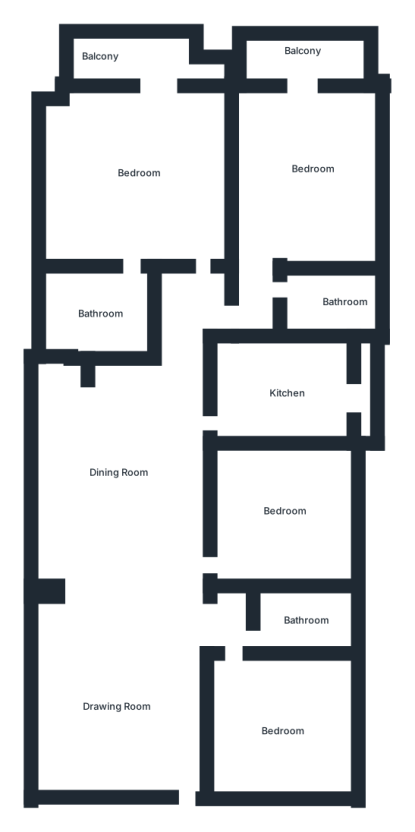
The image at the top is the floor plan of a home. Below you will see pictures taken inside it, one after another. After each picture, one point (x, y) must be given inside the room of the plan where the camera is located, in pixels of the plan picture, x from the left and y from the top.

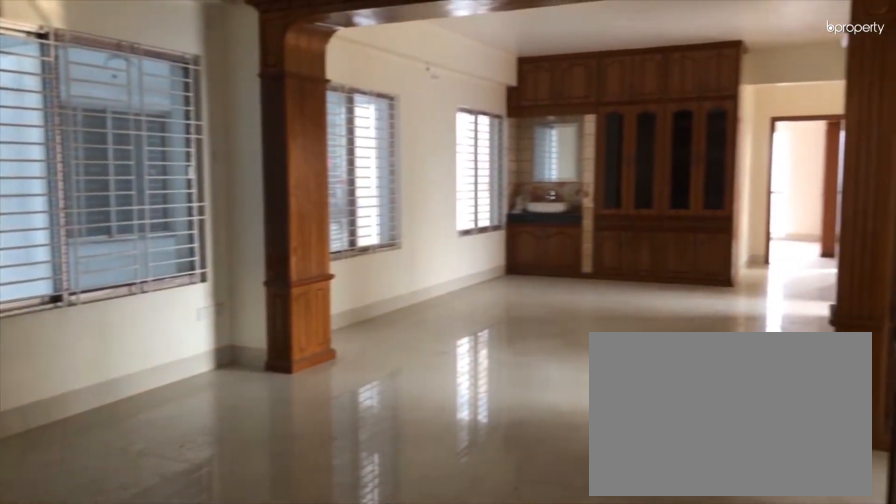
(121, 688)
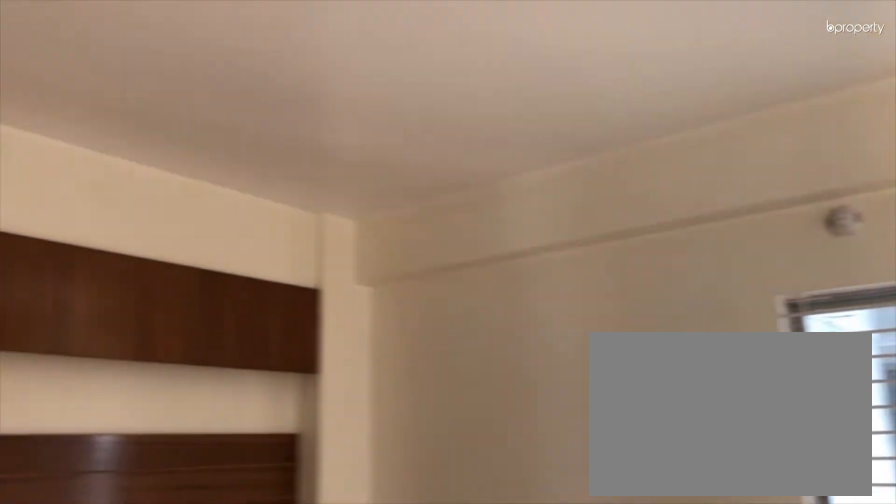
(121, 688)
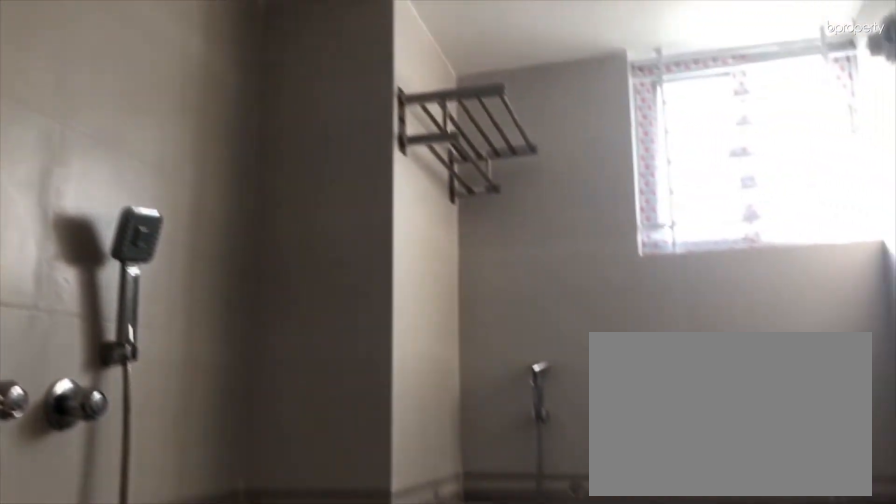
(301, 616)
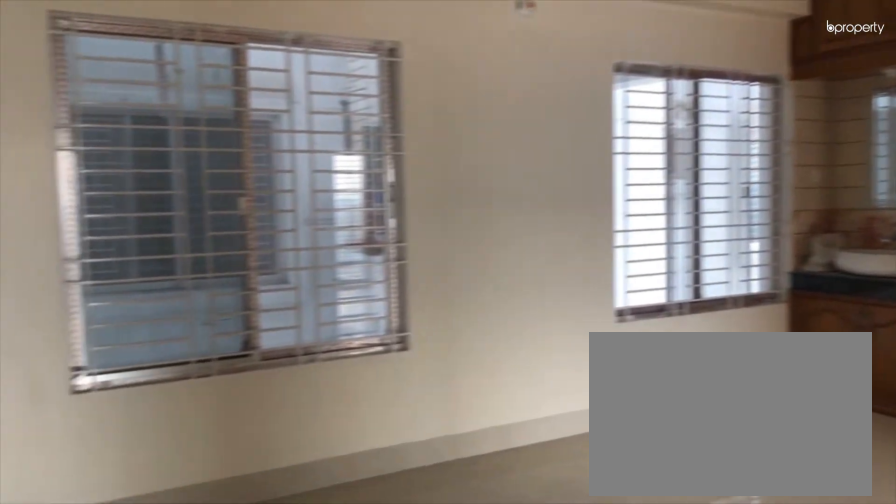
(122, 472)
